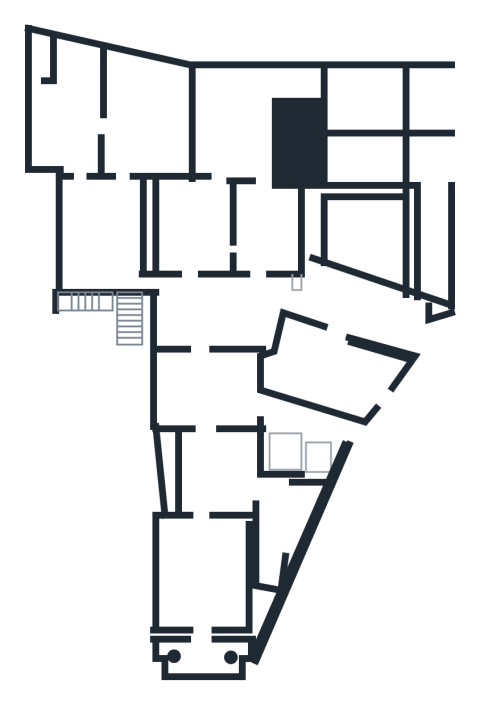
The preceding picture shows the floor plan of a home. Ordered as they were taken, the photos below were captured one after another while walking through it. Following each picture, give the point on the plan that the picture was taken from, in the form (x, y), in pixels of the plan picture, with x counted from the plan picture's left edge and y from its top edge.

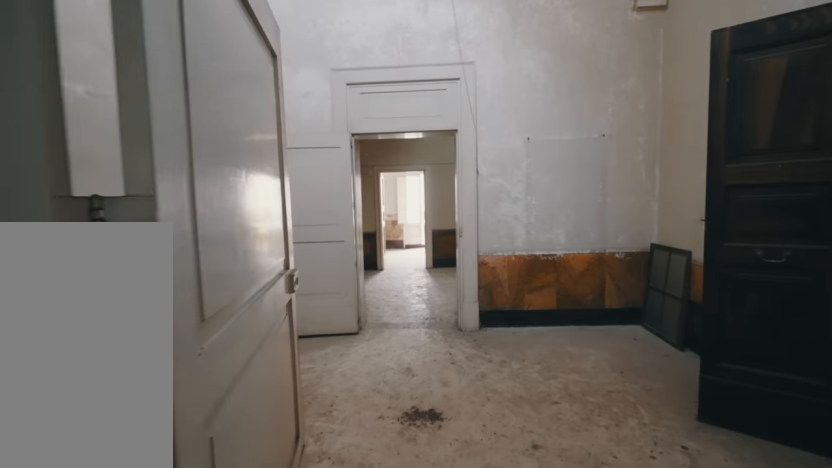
(205, 400)
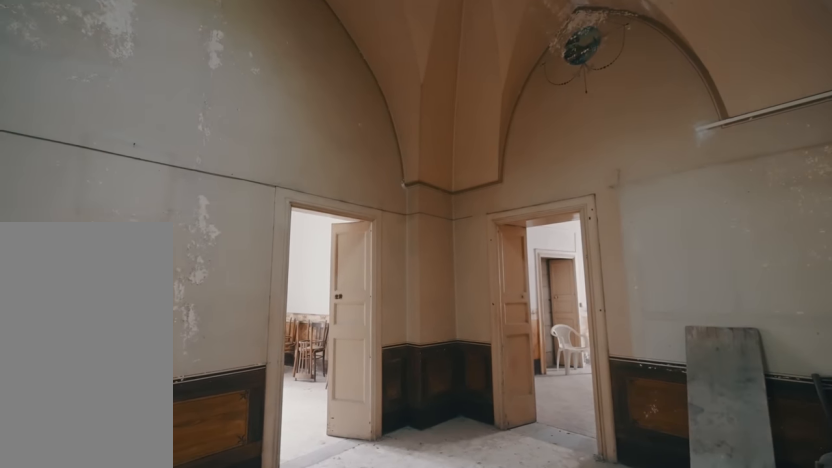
(218, 318)
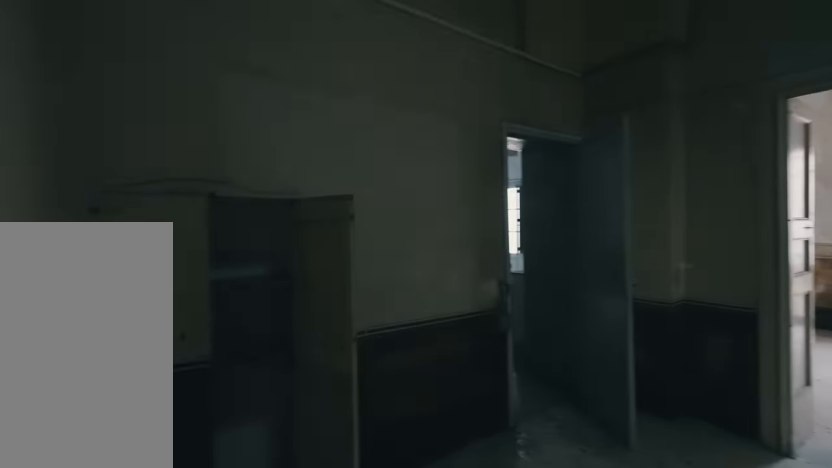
(218, 318)
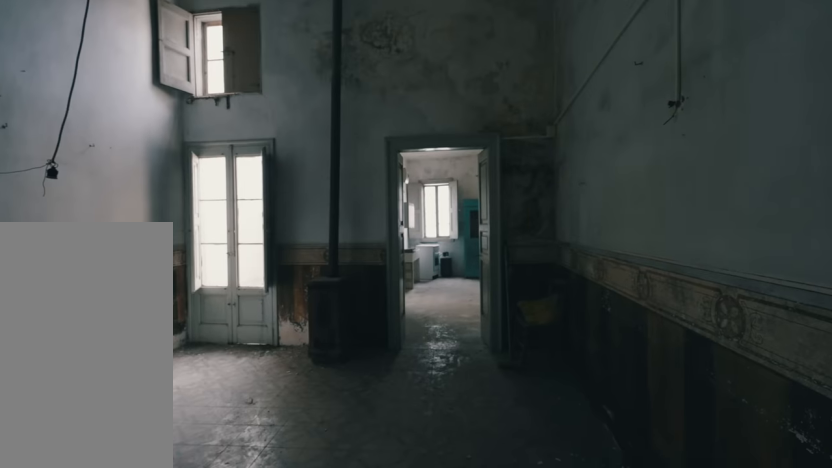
(103, 239)
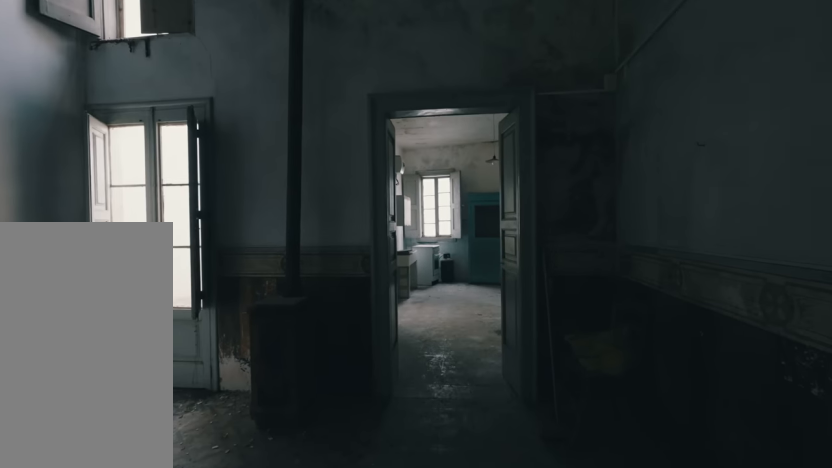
(103, 239)
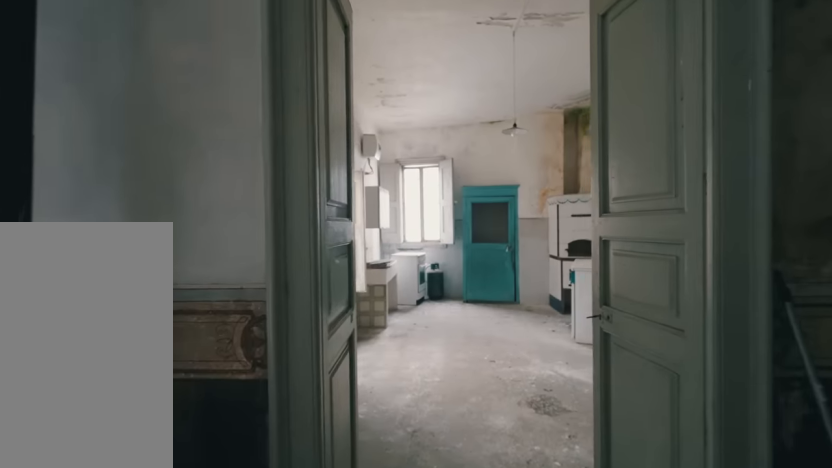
(105, 230)
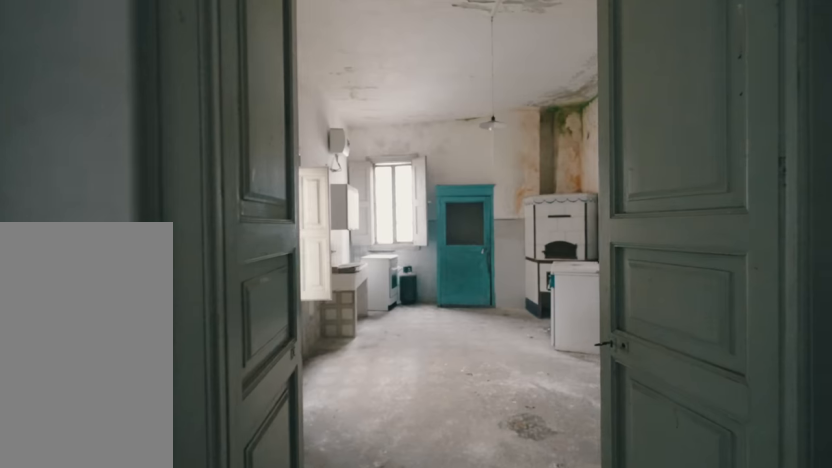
(110, 210)
